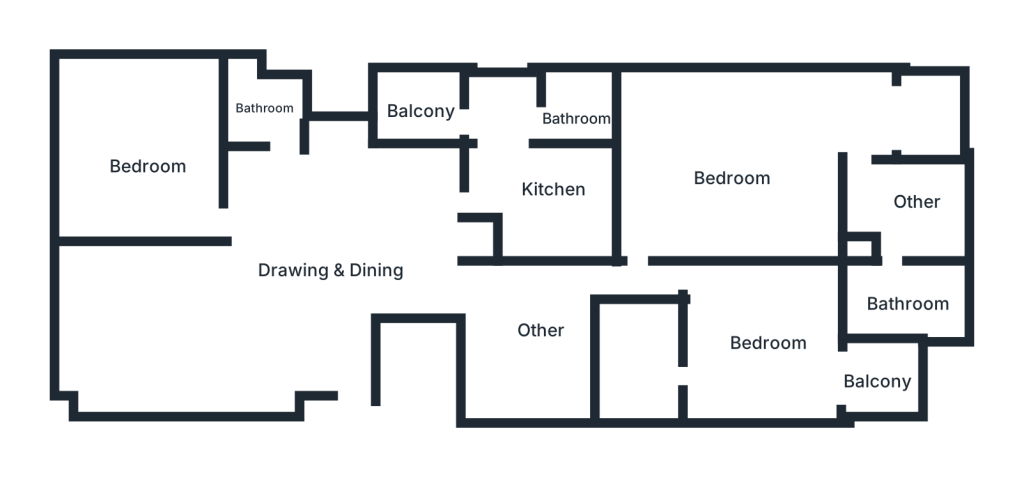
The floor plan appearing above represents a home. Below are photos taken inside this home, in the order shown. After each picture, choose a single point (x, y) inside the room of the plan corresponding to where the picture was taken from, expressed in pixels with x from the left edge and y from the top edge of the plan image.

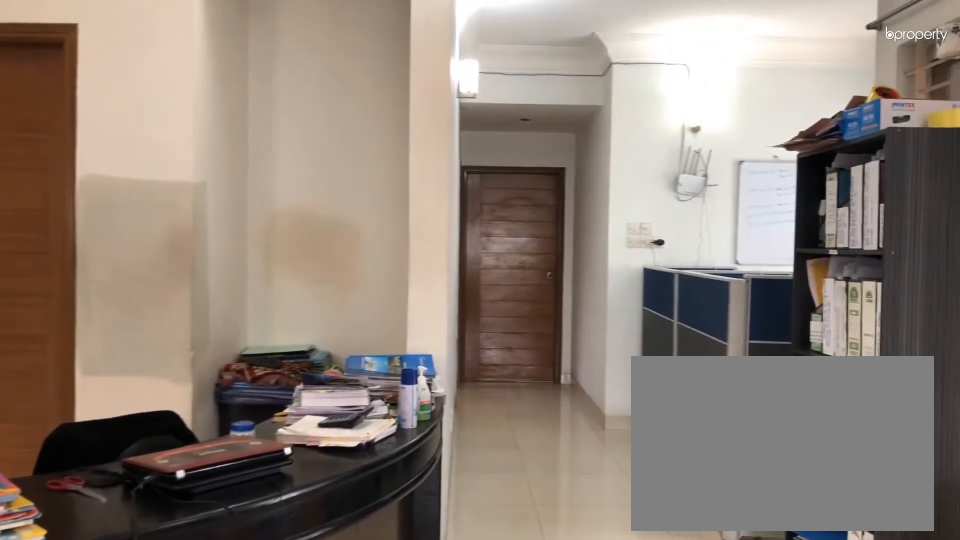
(340, 290)
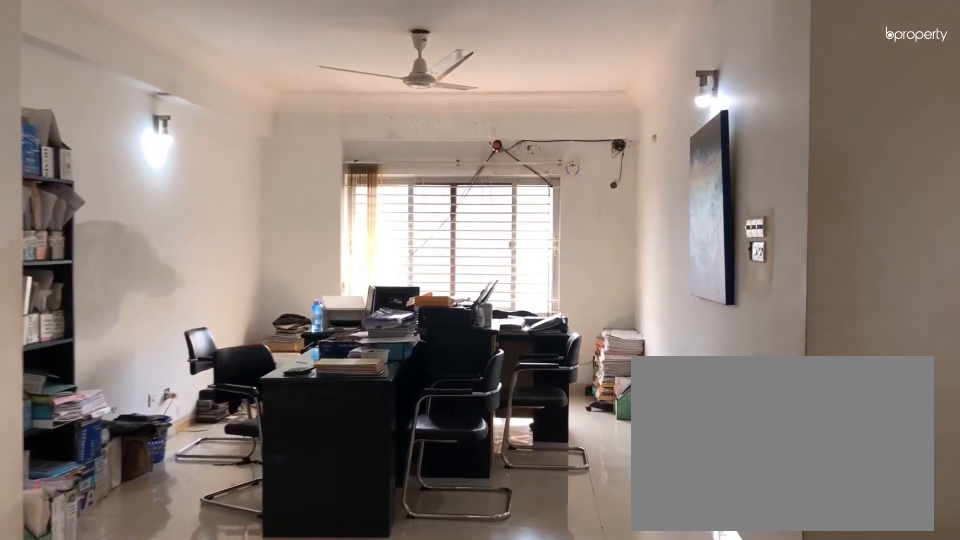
(340, 273)
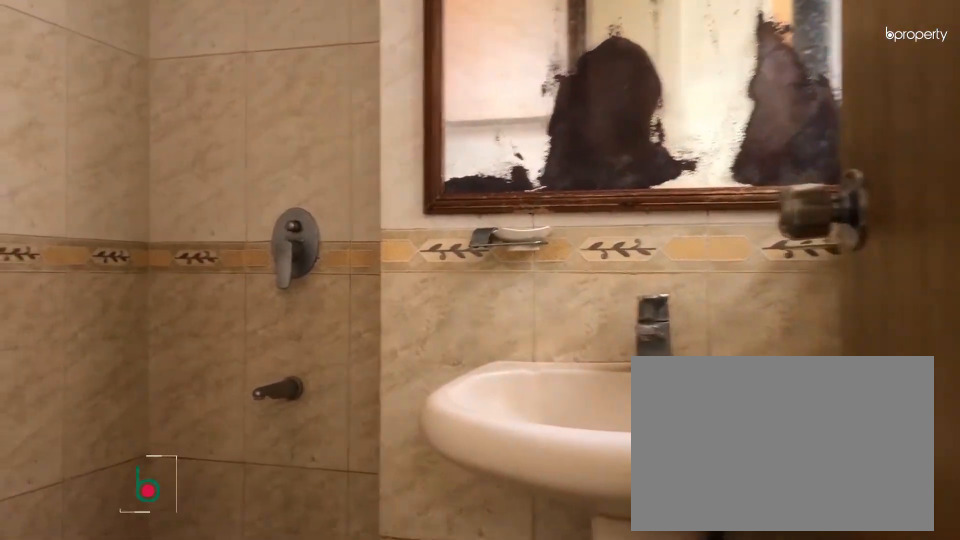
(259, 114)
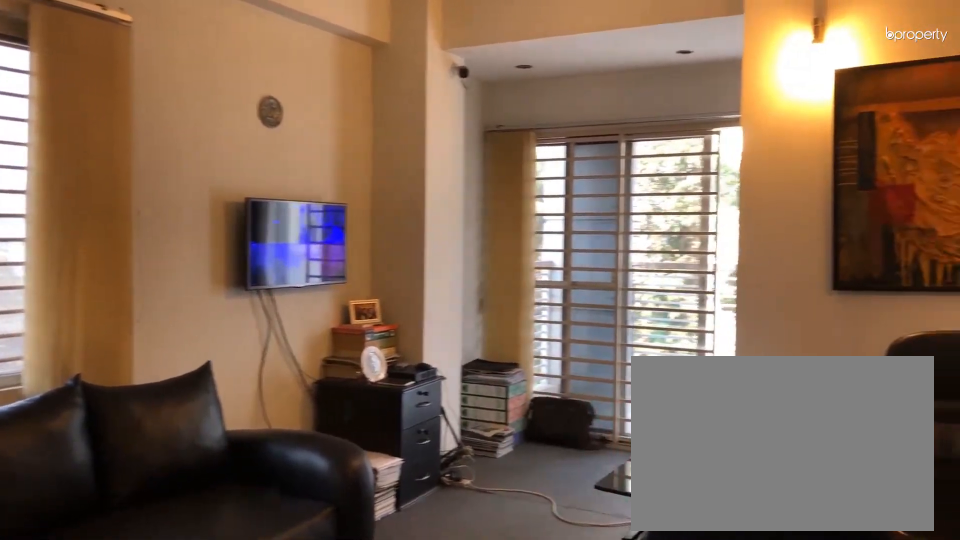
(733, 177)
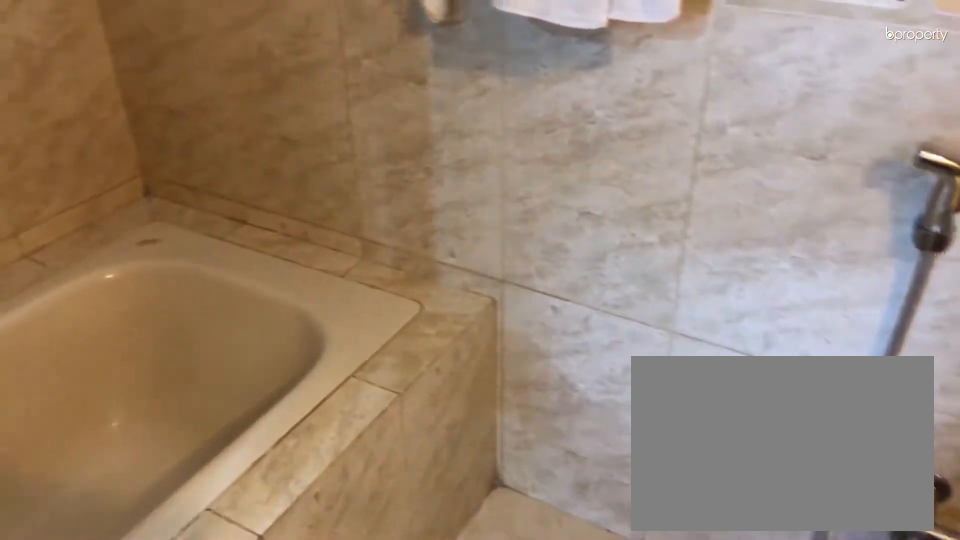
(909, 306)
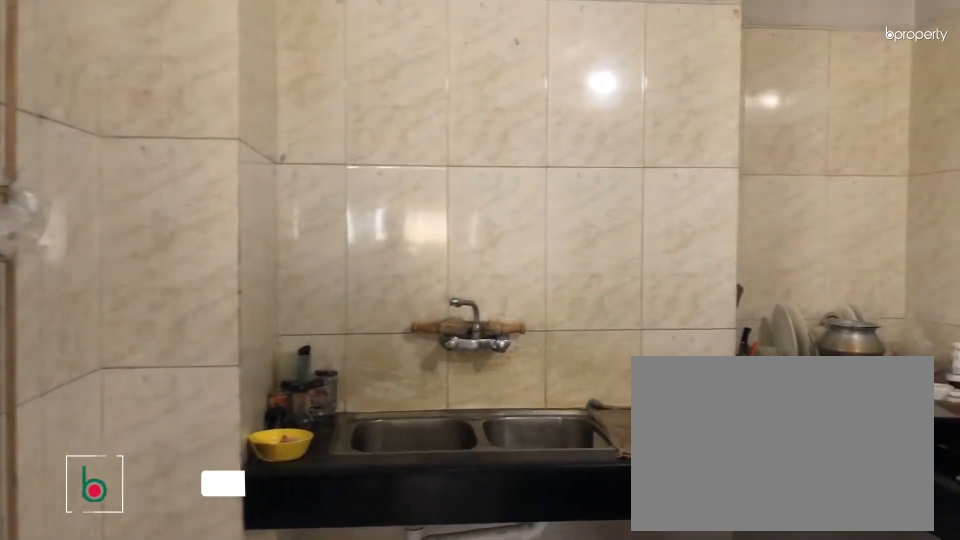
(559, 189)
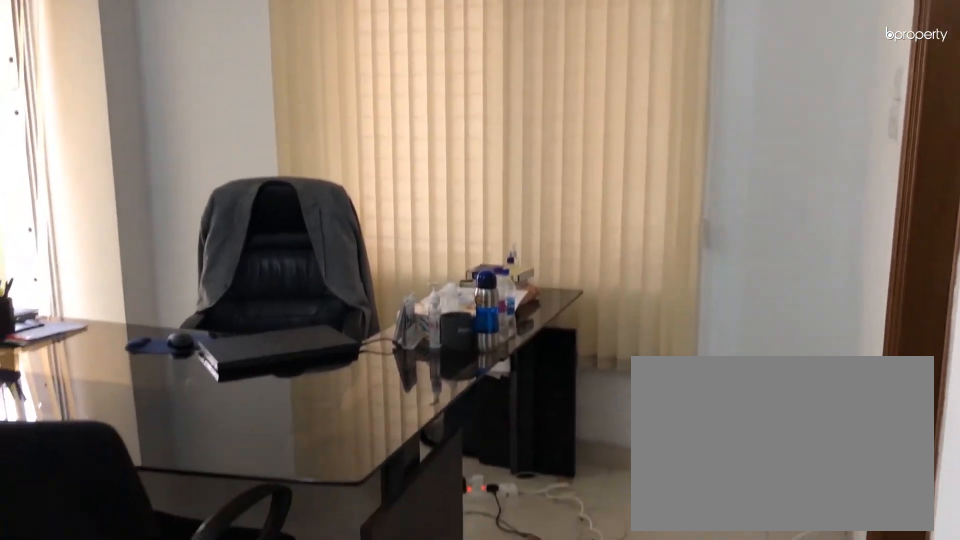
(769, 342)
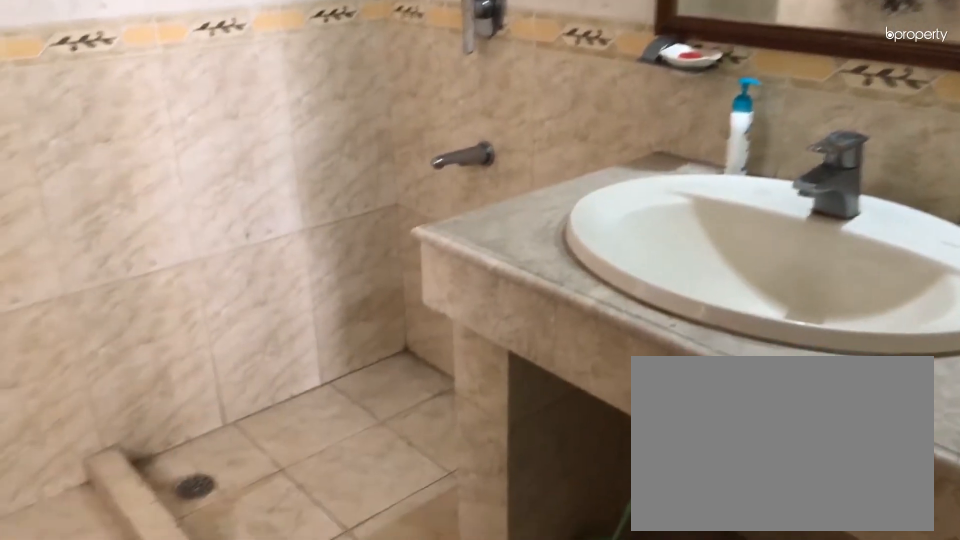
(643, 360)
